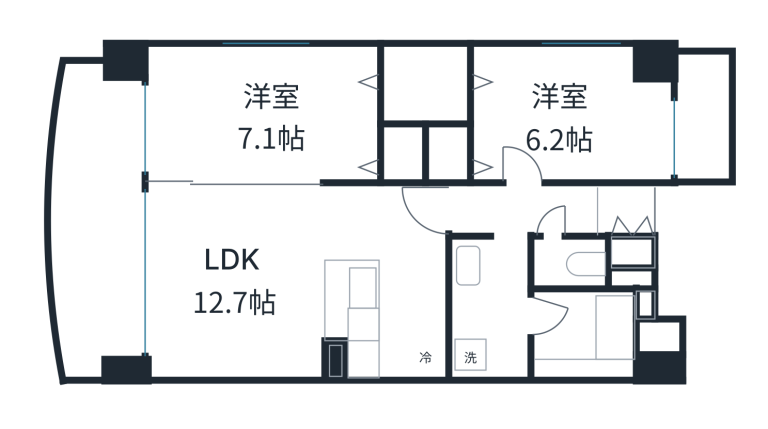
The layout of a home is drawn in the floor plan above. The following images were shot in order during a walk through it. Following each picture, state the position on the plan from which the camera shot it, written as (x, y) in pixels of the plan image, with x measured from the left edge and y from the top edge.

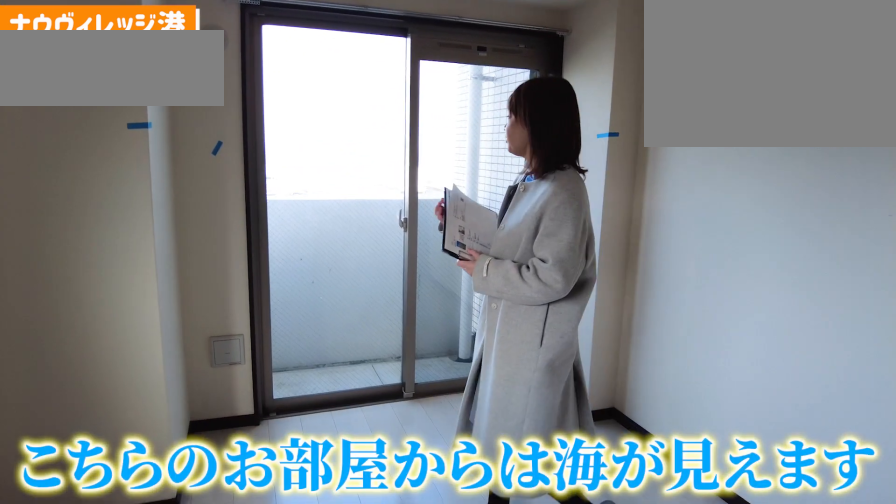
(642, 125)
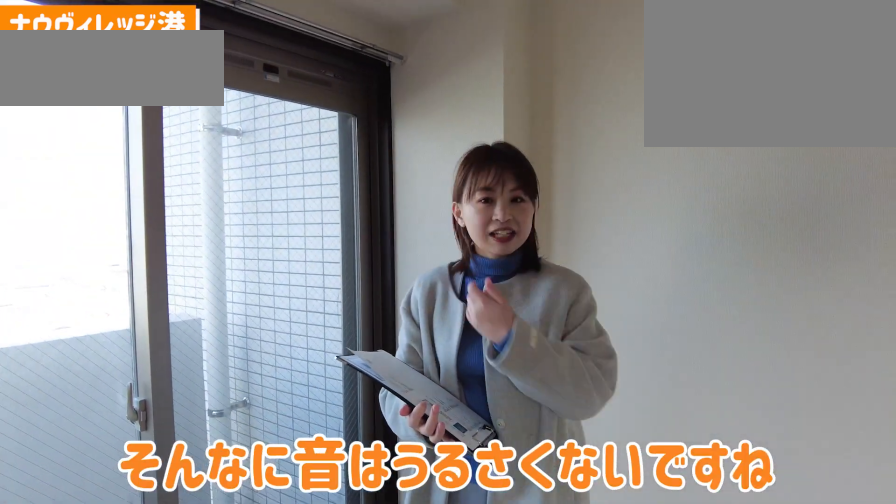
(642, 124)
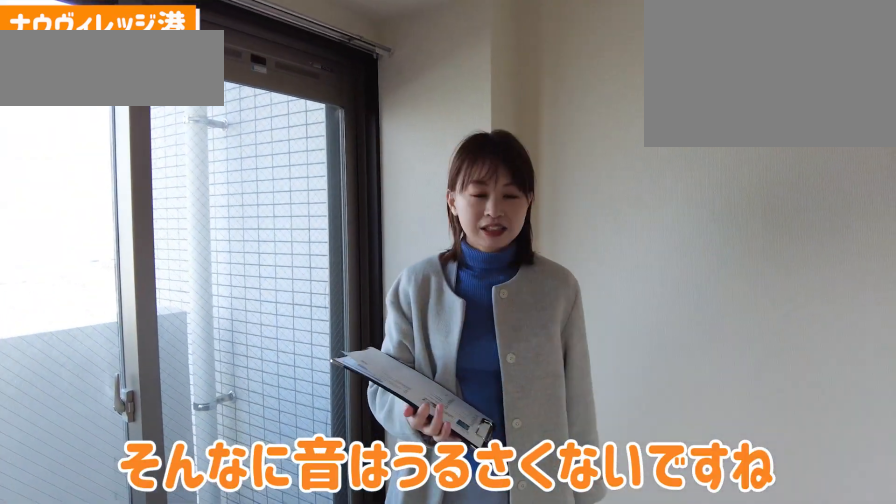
(642, 124)
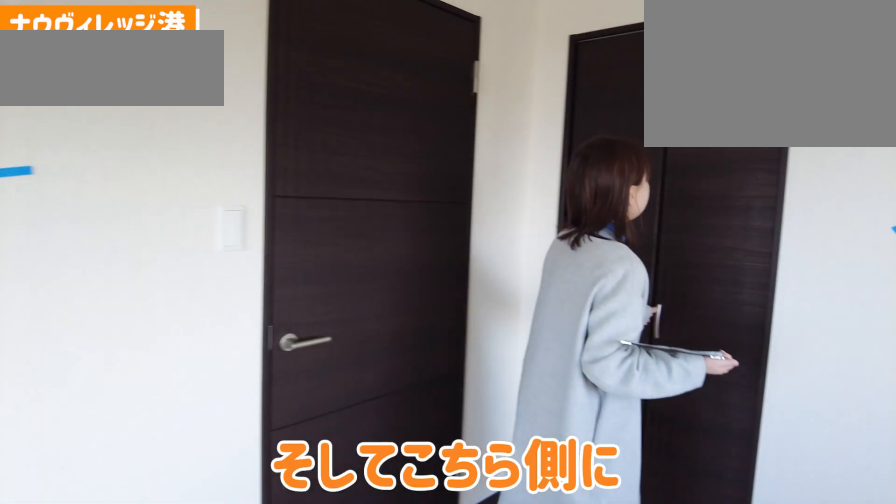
(478, 150)
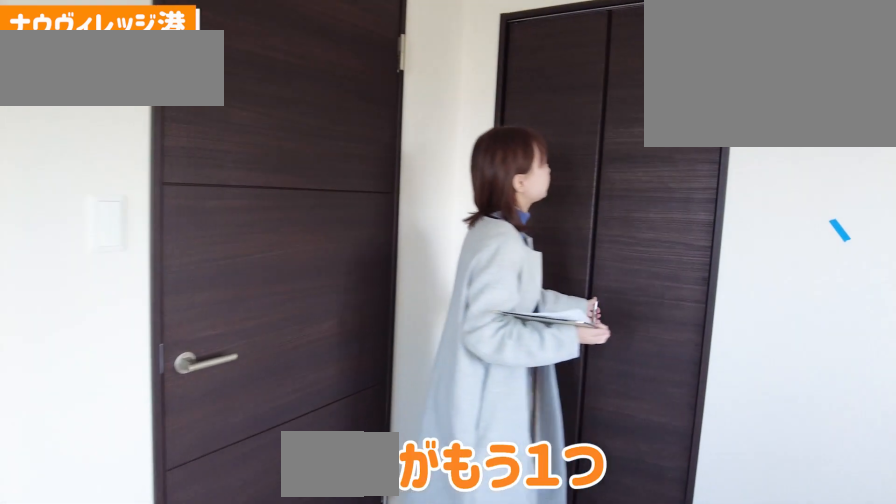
(478, 150)
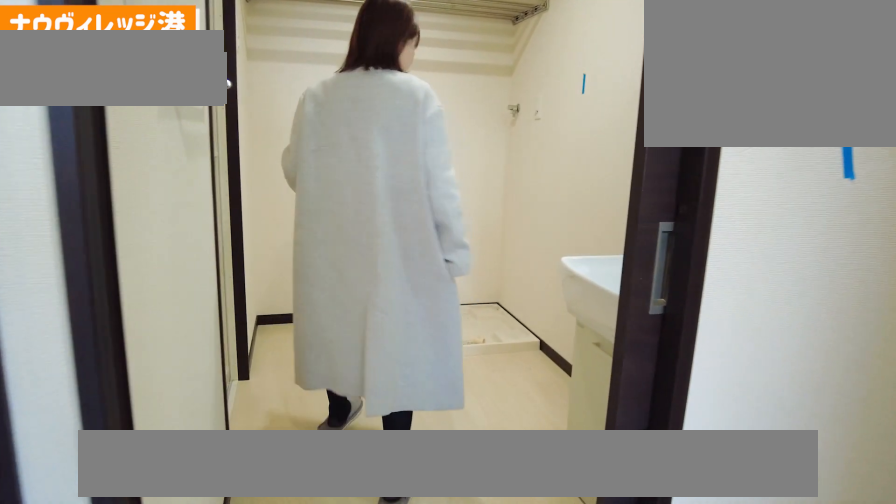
(494, 310)
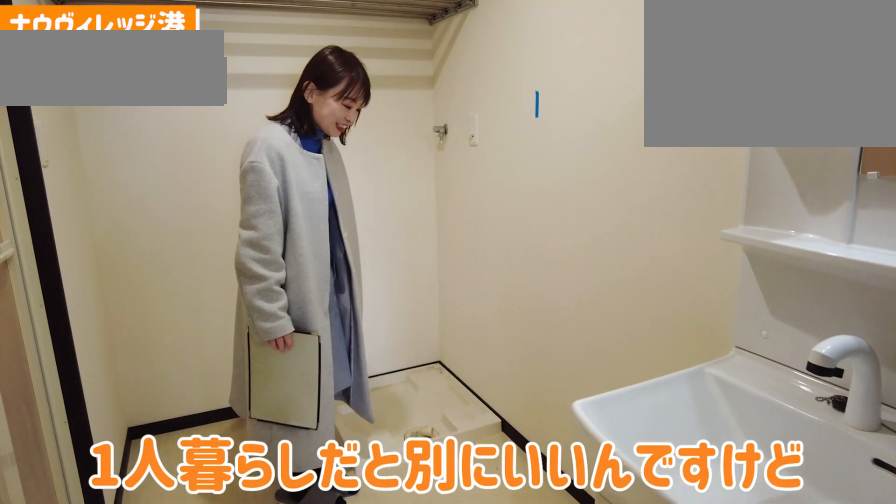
(494, 311)
